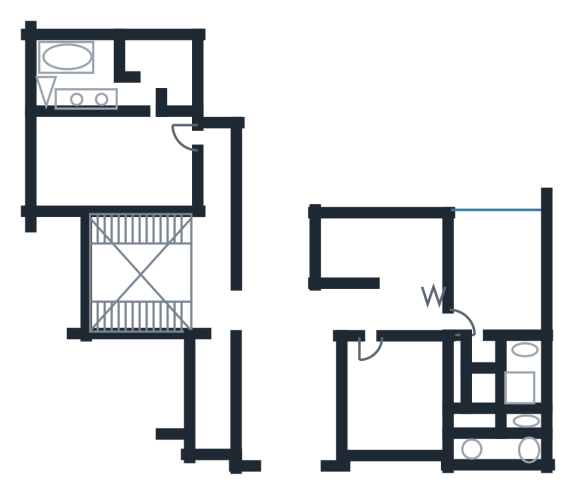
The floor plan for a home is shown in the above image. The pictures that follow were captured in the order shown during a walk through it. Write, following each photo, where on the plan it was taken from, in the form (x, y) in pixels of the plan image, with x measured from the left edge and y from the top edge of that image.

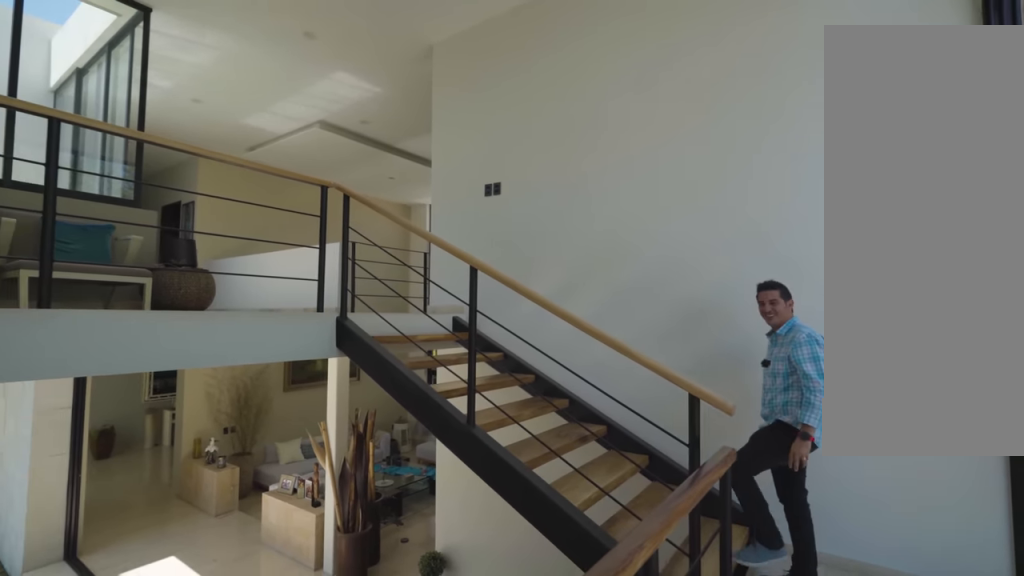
(107, 233)
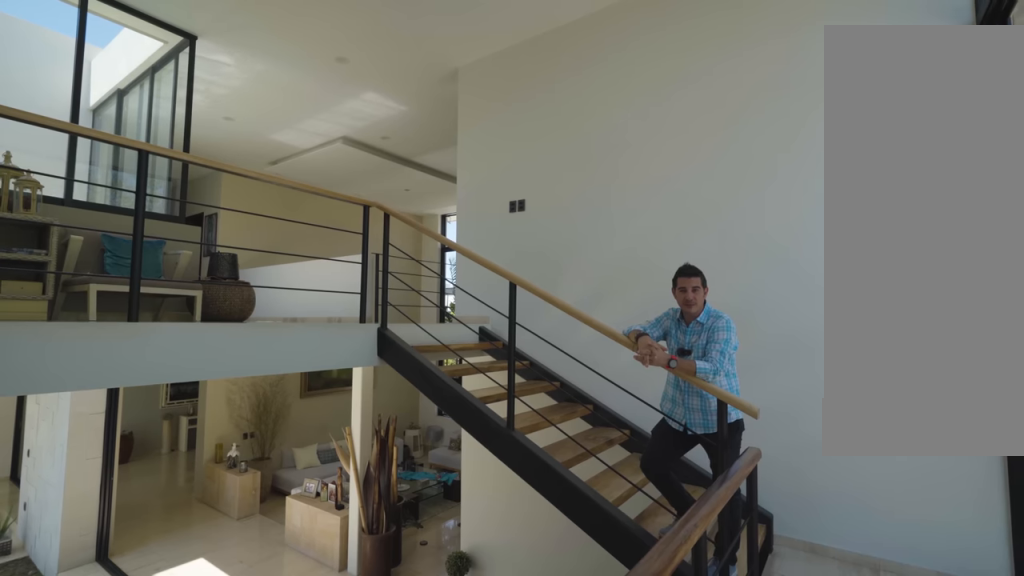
(103, 235)
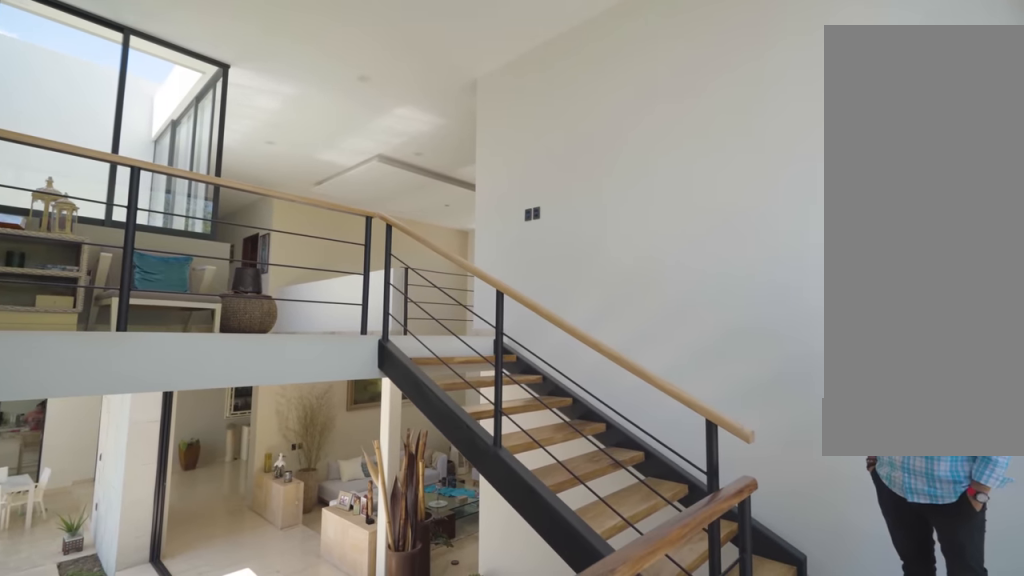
(104, 236)
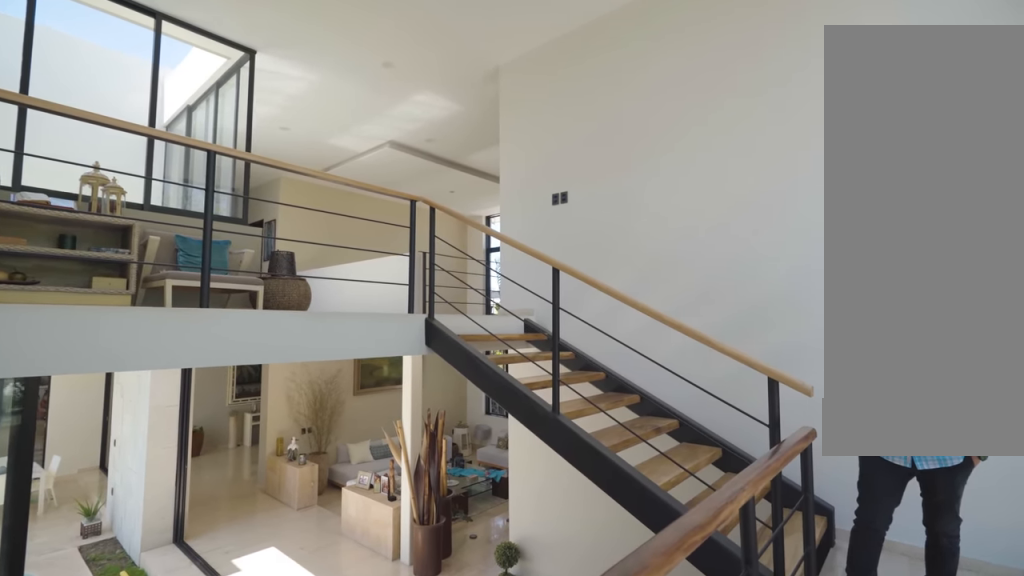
(113, 226)
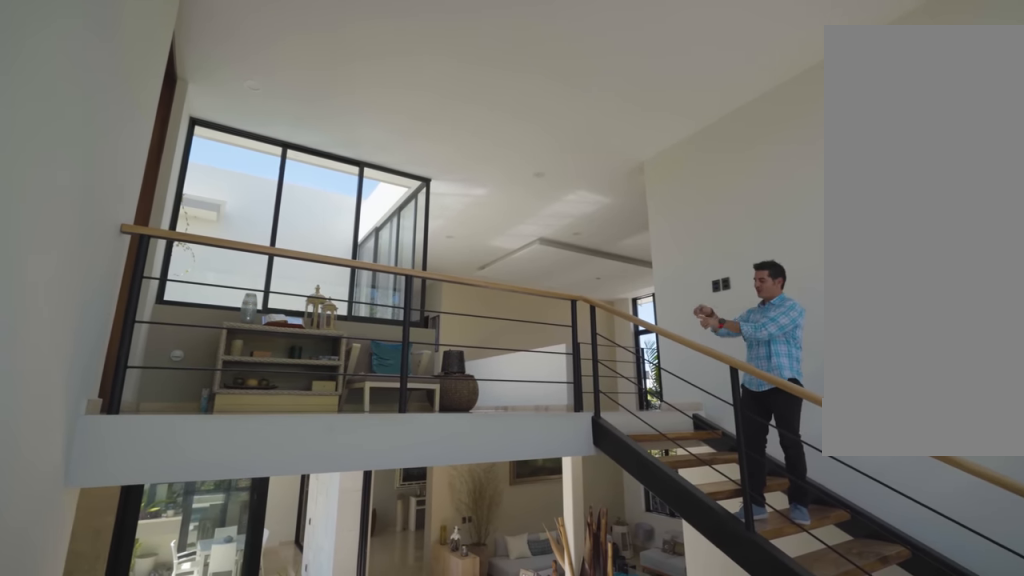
(101, 236)
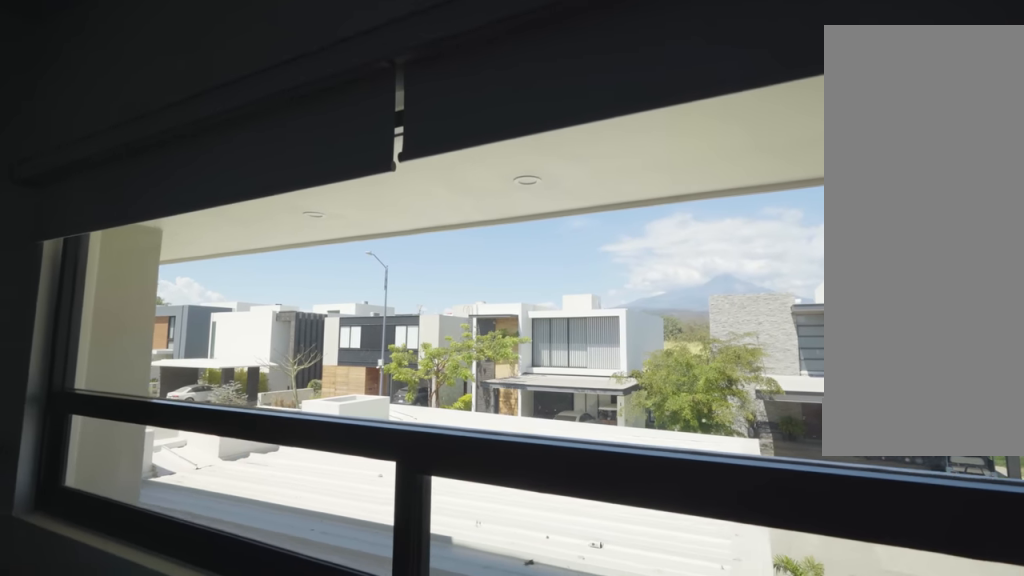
(395, 439)
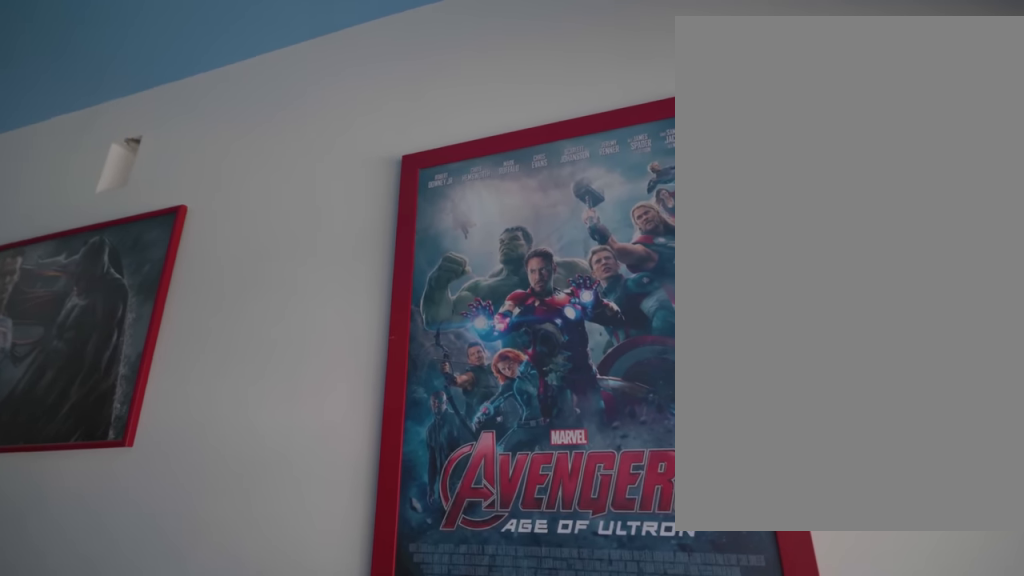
(415, 445)
